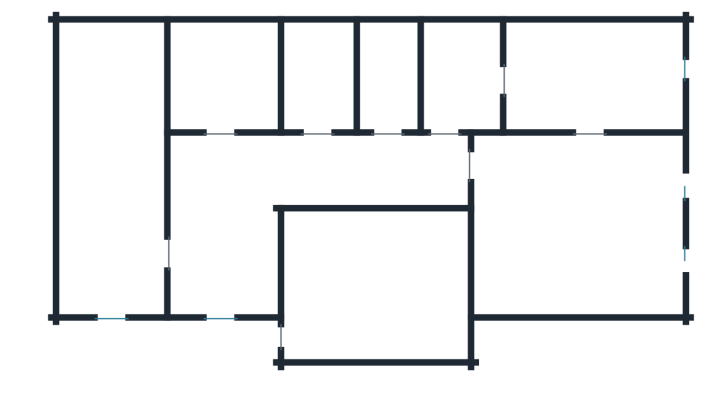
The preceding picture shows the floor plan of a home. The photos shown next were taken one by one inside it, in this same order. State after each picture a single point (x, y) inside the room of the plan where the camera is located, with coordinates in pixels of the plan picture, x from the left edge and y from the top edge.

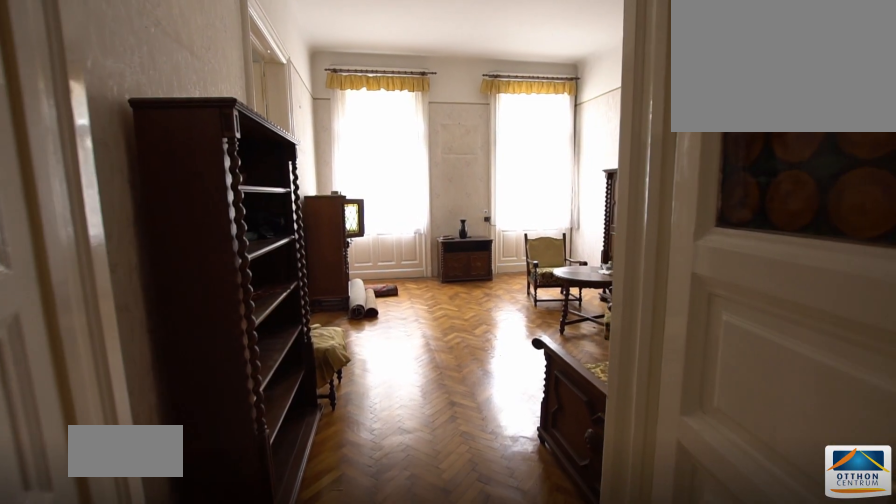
(581, 229)
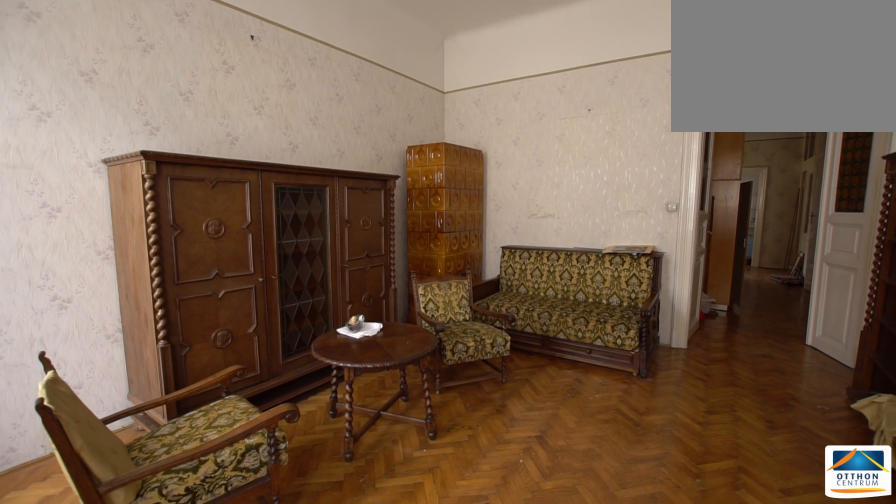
(580, 228)
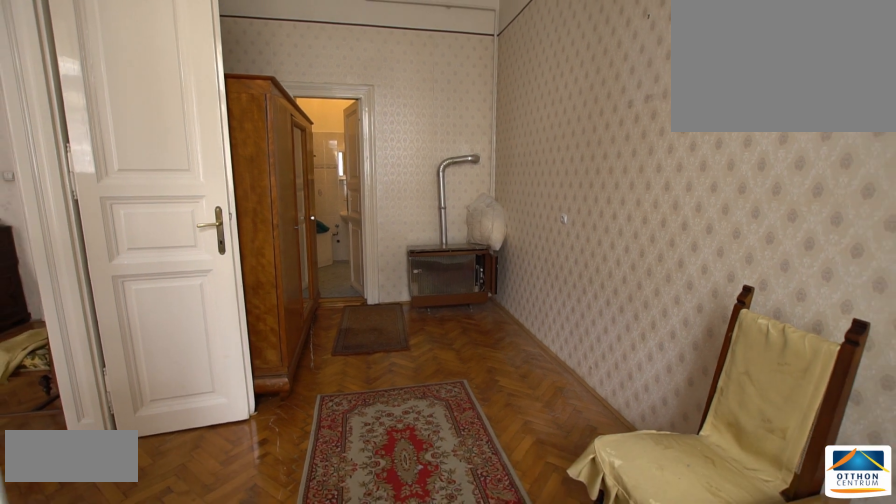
(592, 75)
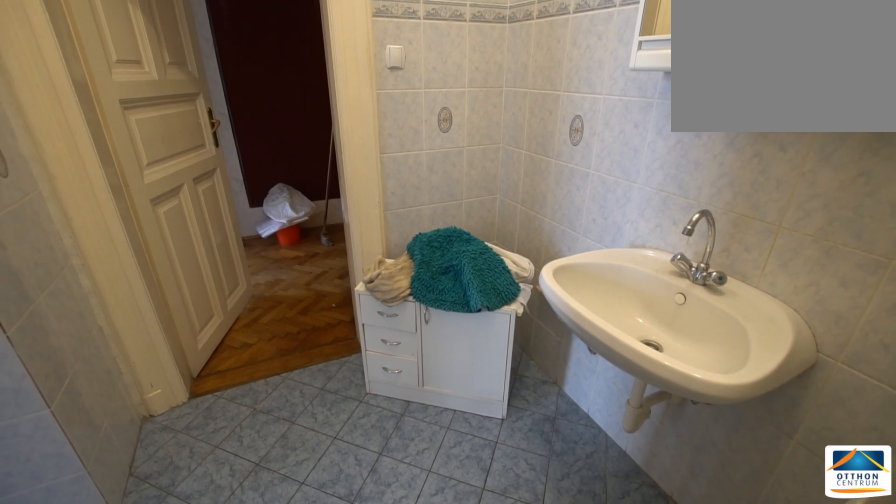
(460, 75)
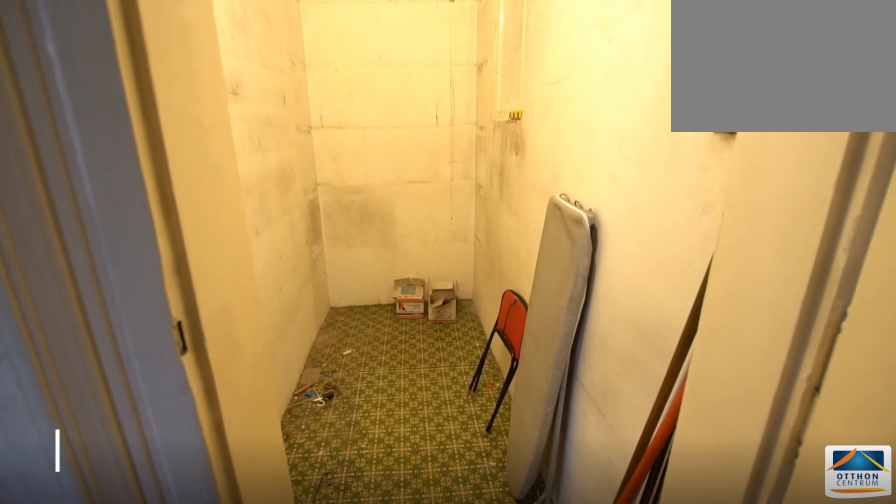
(382, 75)
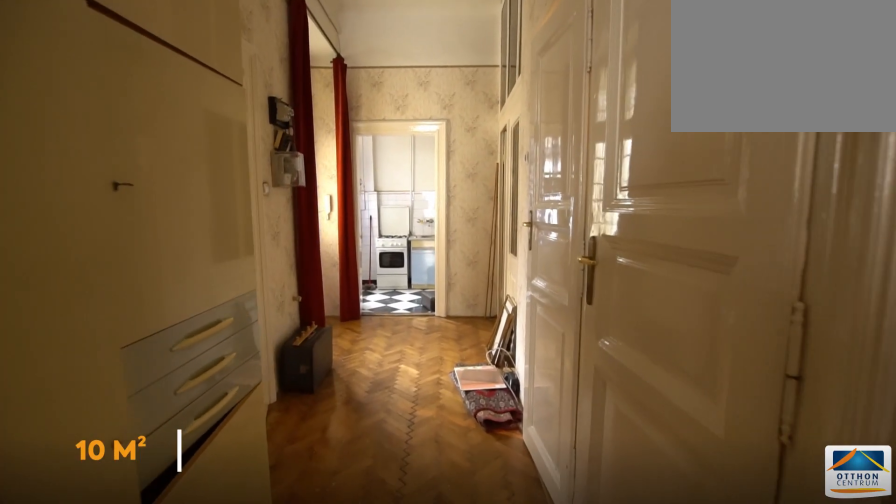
(329, 170)
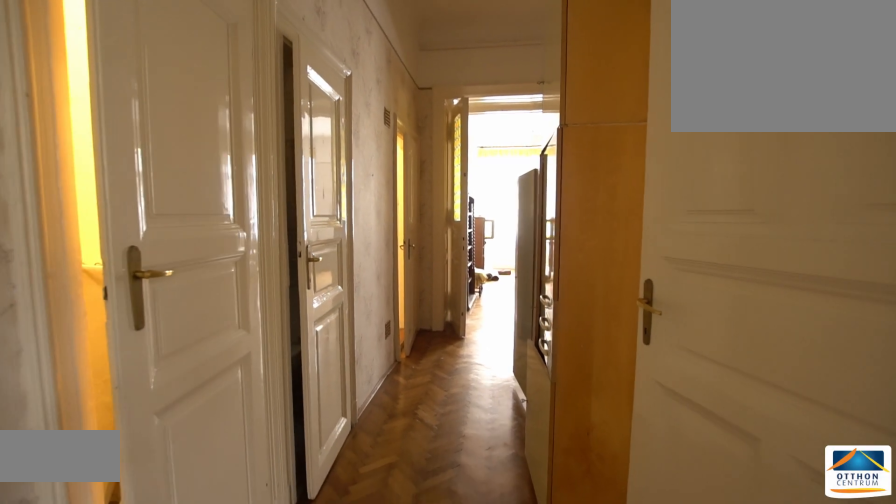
(329, 170)
